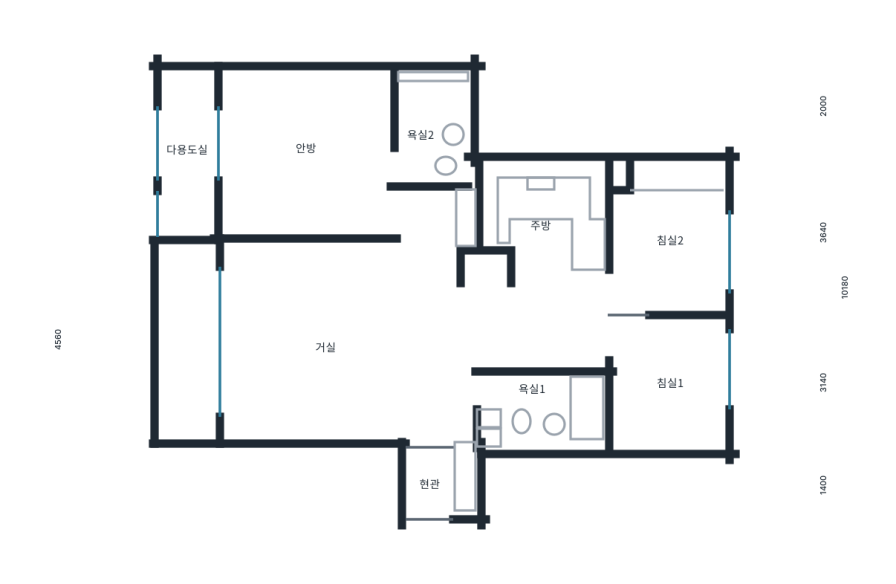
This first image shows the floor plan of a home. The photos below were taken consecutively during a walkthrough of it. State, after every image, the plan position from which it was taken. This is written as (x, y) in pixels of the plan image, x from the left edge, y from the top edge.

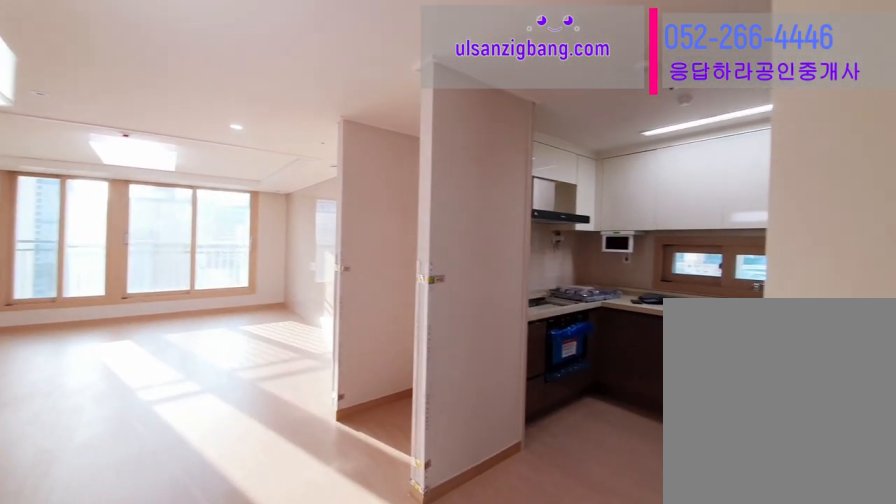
(556, 320)
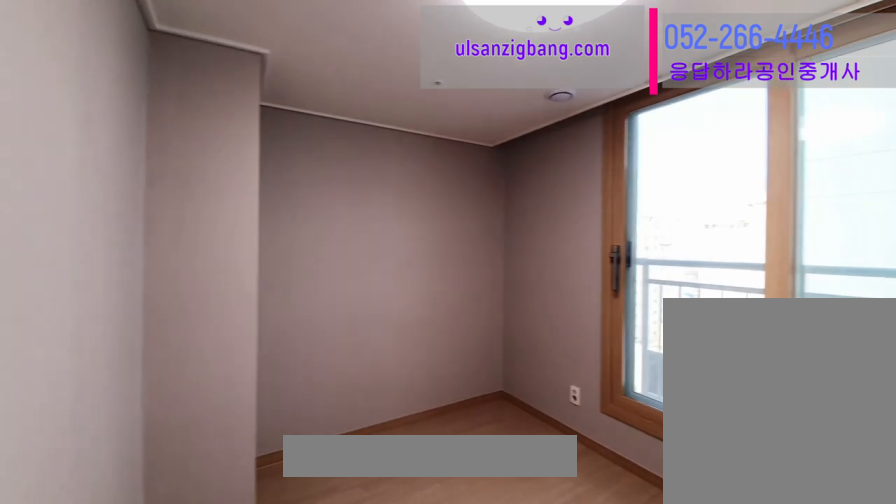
(684, 248)
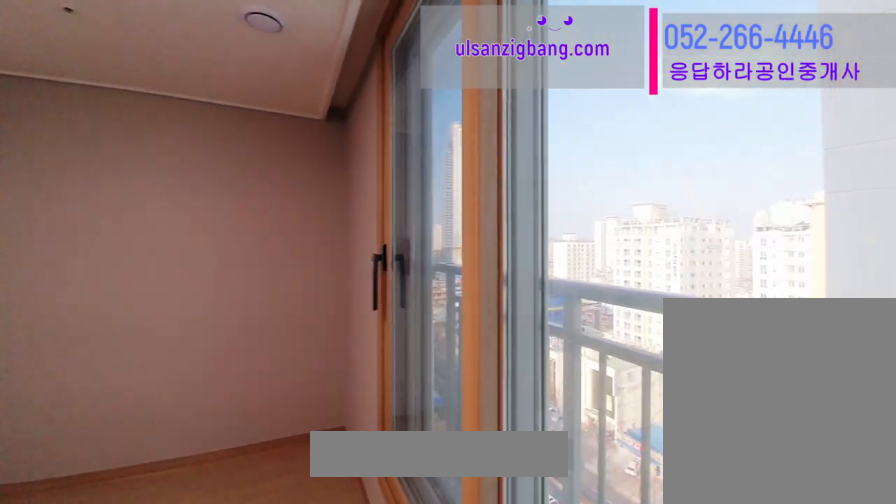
(684, 248)
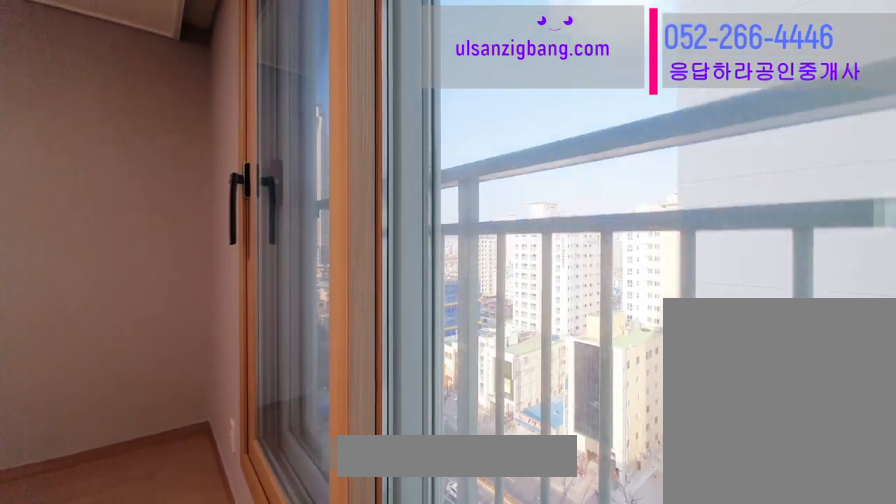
(686, 251)
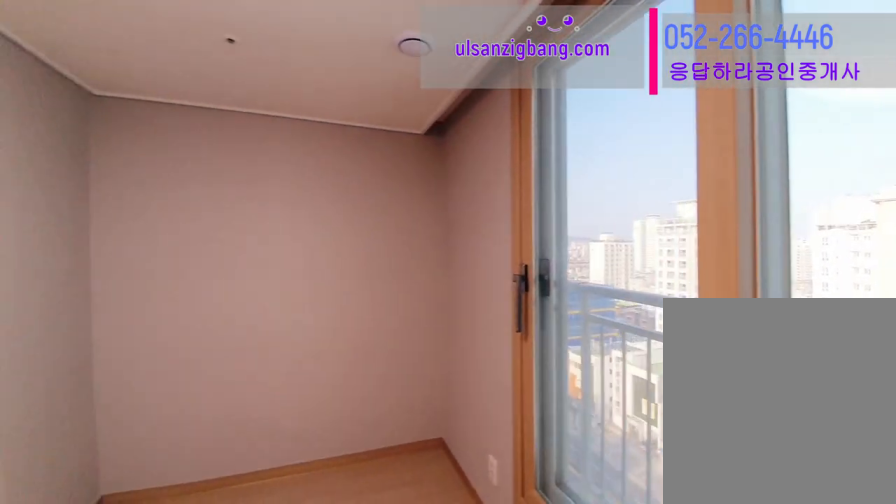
(686, 250)
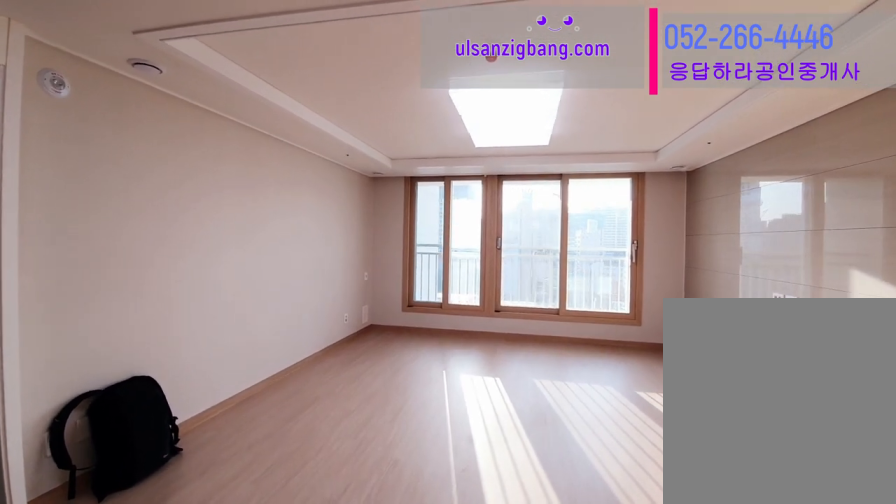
(474, 311)
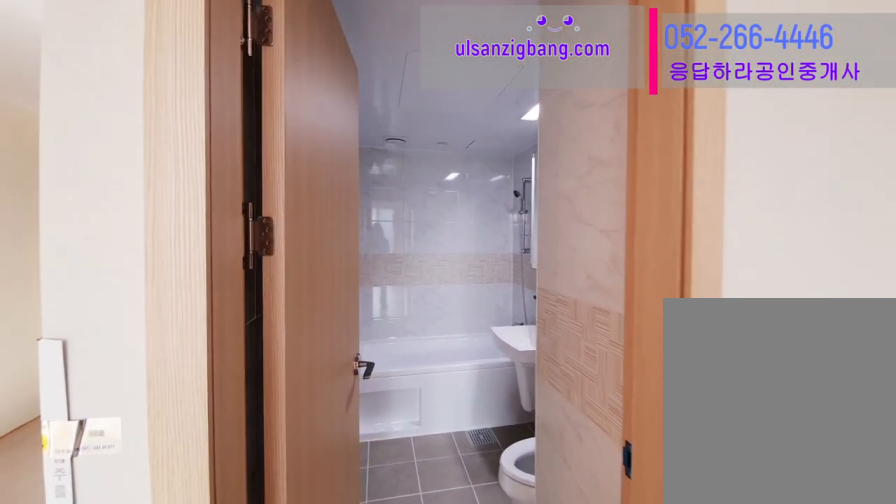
(402, 358)
